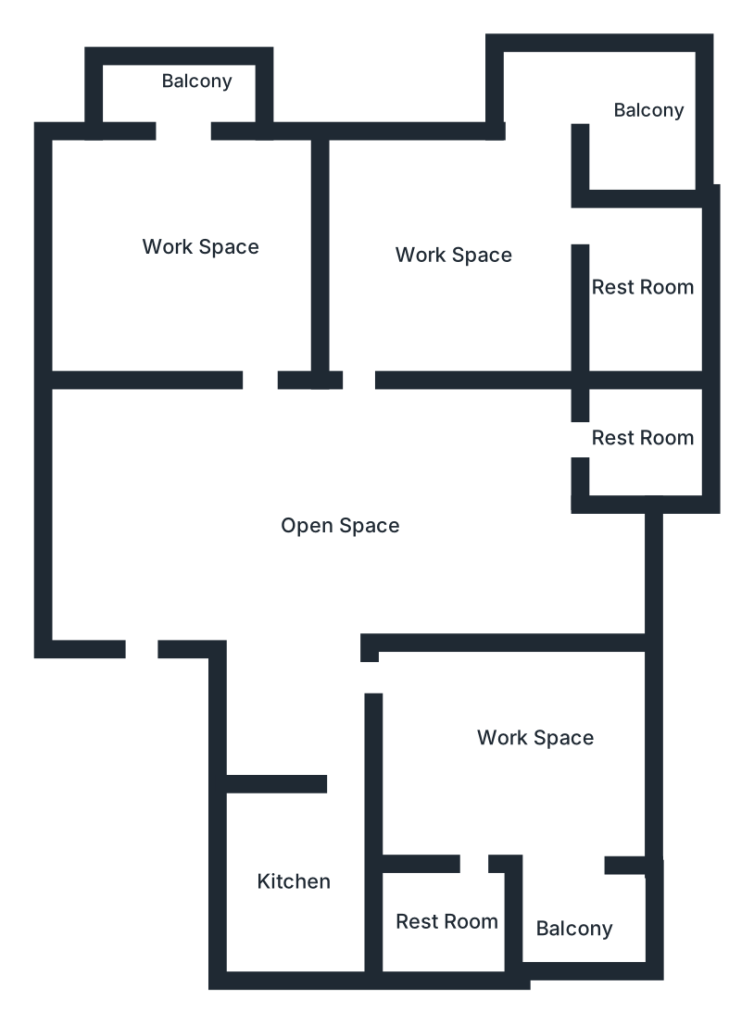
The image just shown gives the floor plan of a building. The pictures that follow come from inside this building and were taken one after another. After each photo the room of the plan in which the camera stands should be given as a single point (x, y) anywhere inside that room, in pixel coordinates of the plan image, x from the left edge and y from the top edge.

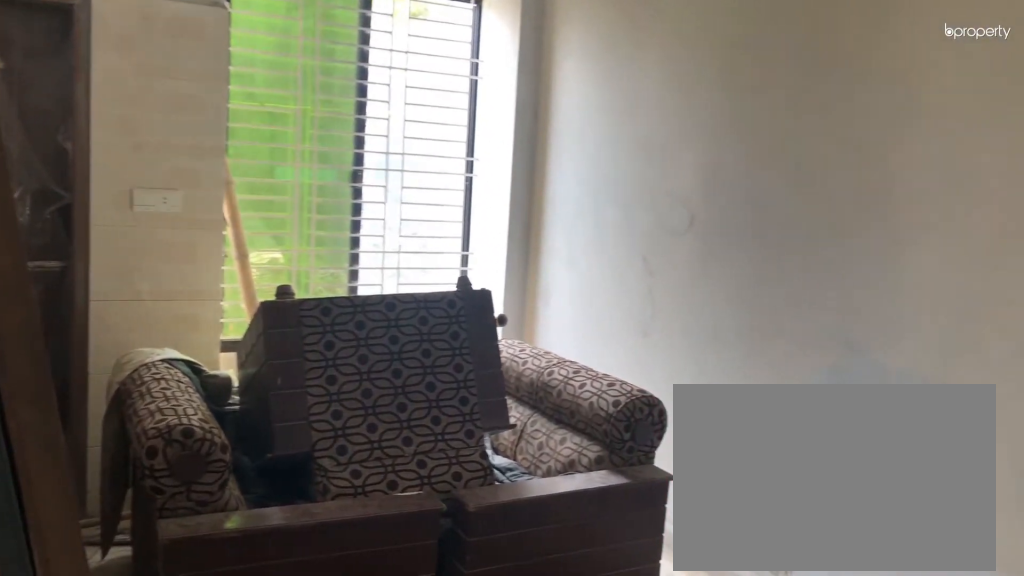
(331, 555)
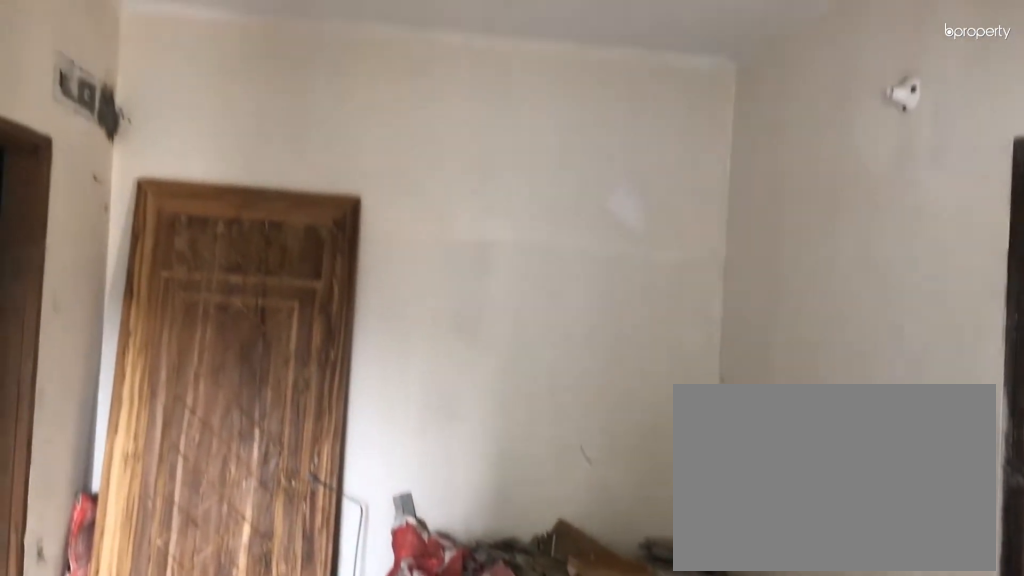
(331, 555)
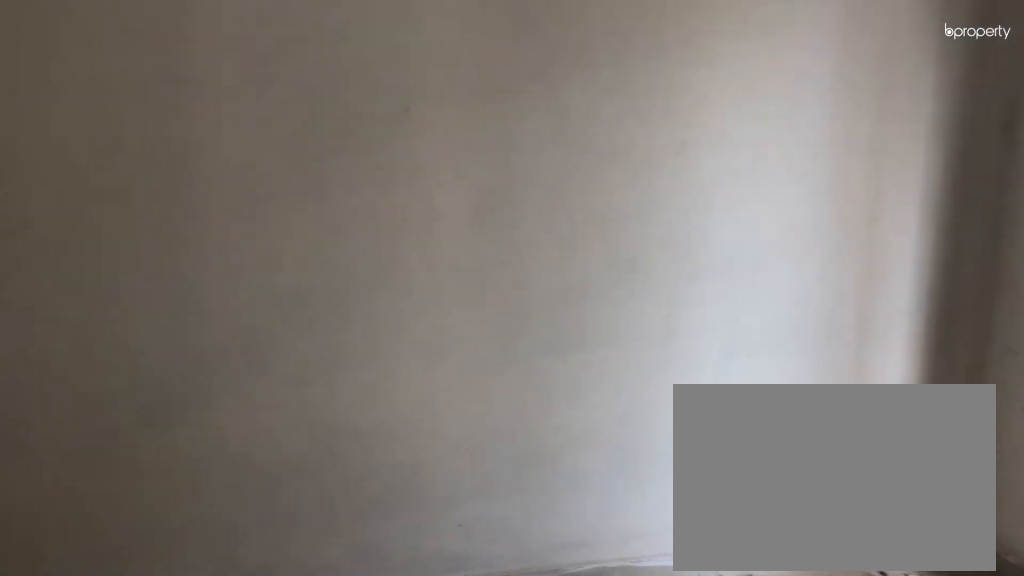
(200, 240)
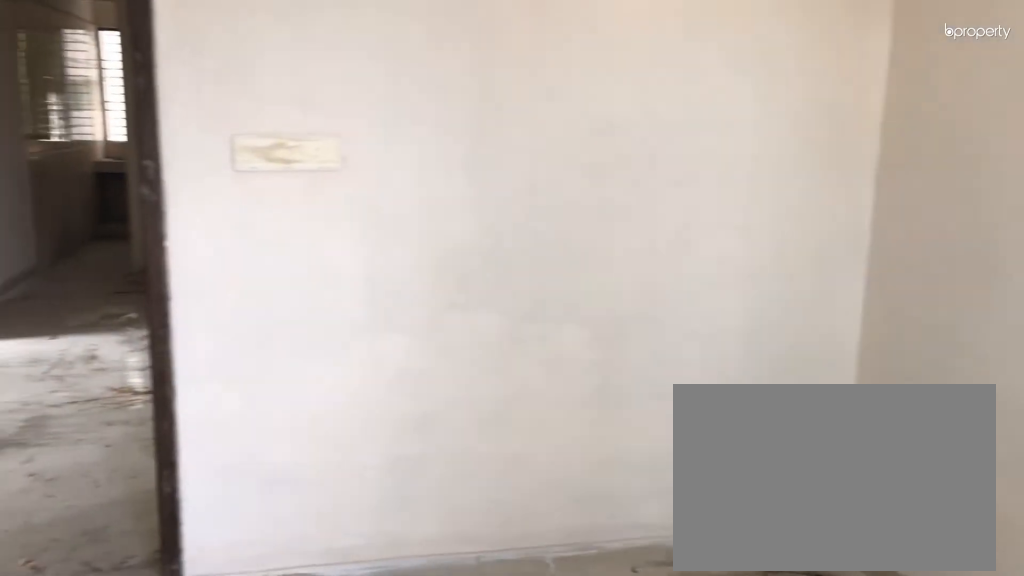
(200, 240)
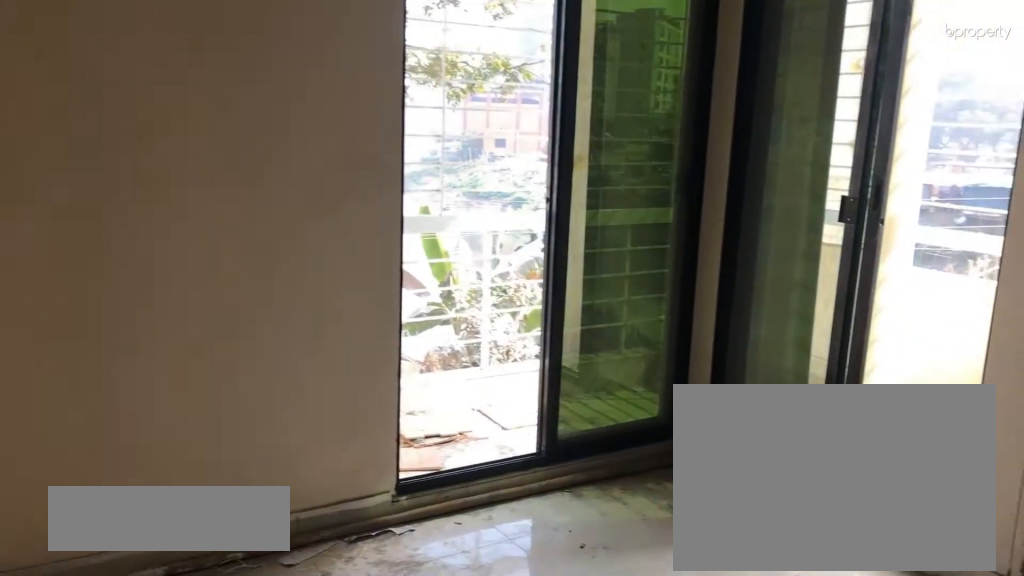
(441, 234)
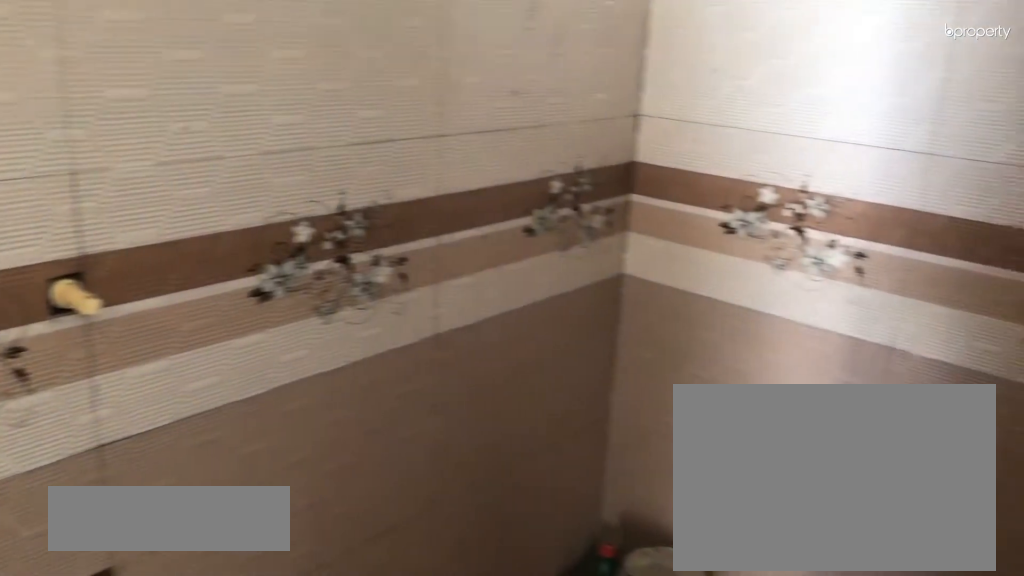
(649, 290)
